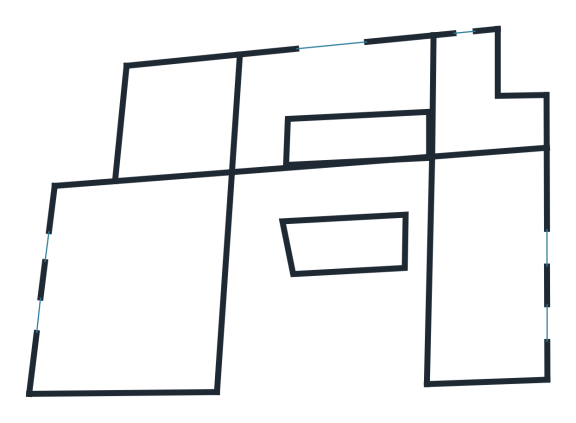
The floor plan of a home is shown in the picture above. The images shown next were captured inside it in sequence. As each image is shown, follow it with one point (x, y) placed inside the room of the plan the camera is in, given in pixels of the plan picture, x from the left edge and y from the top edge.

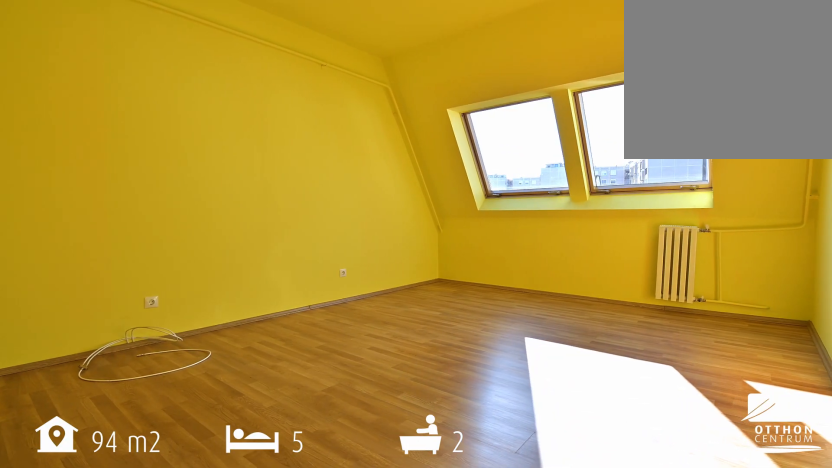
(137, 287)
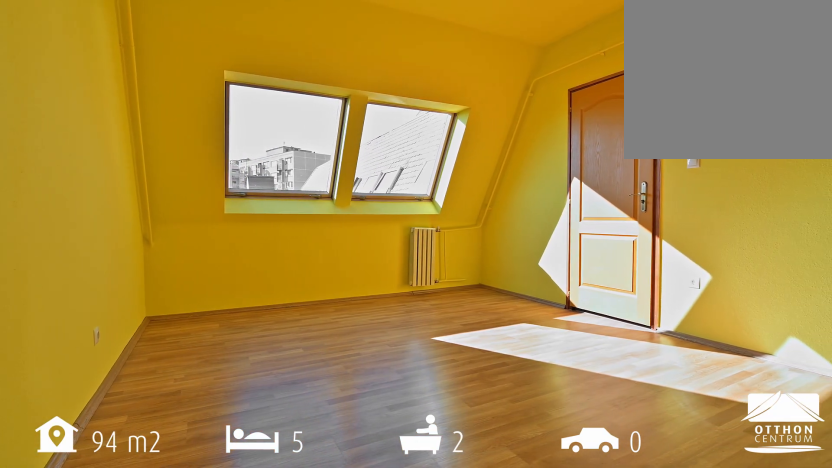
(137, 287)
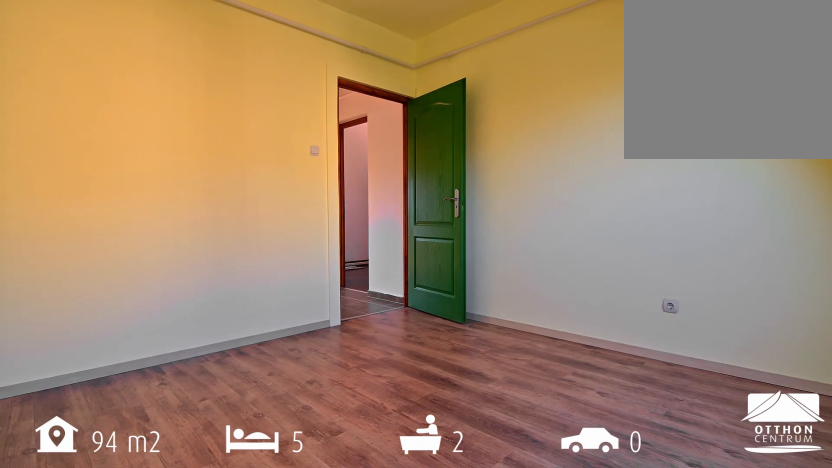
(490, 272)
